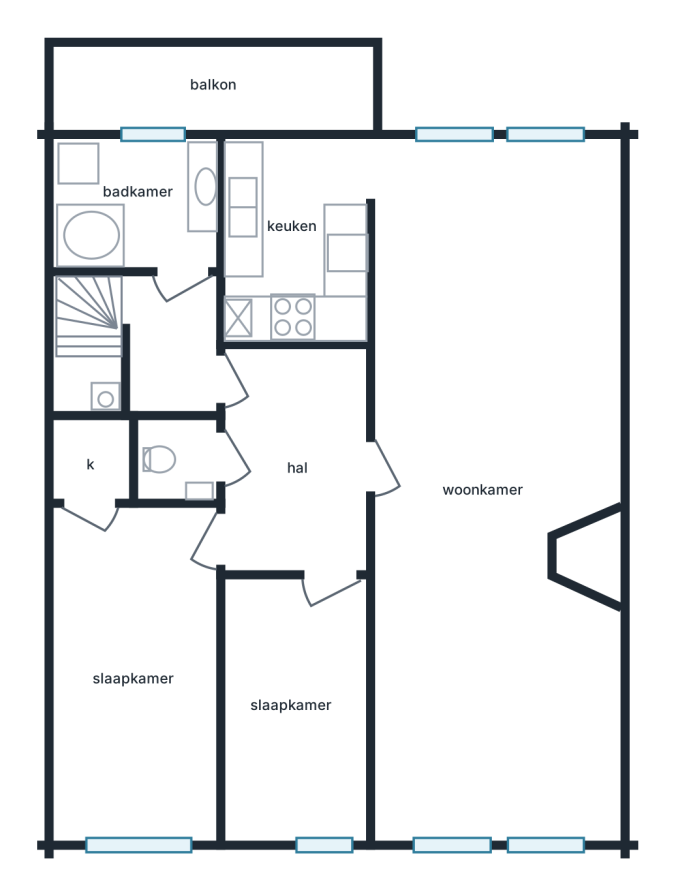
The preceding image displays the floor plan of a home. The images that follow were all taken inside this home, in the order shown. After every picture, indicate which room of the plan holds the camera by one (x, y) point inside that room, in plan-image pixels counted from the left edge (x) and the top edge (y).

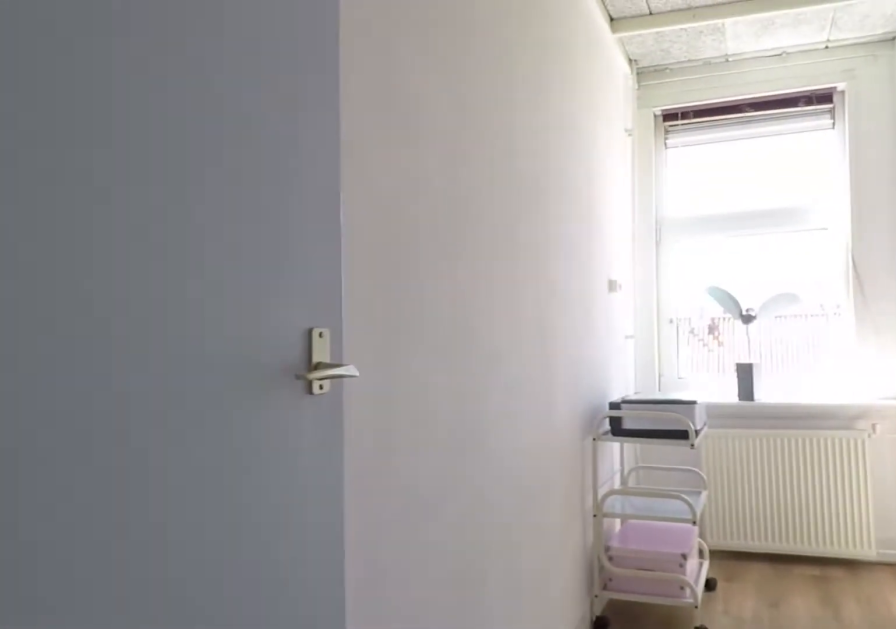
(296, 708)
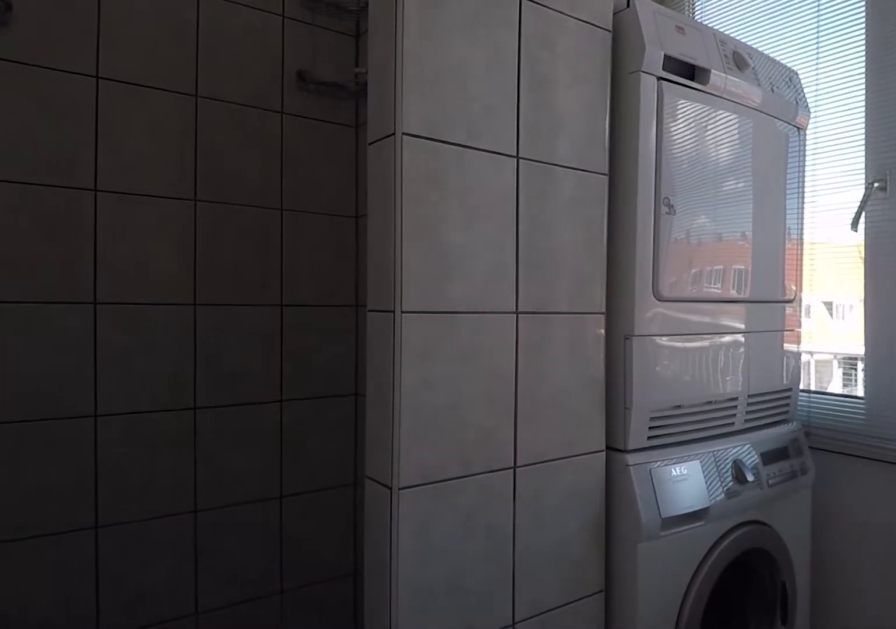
(137, 204)
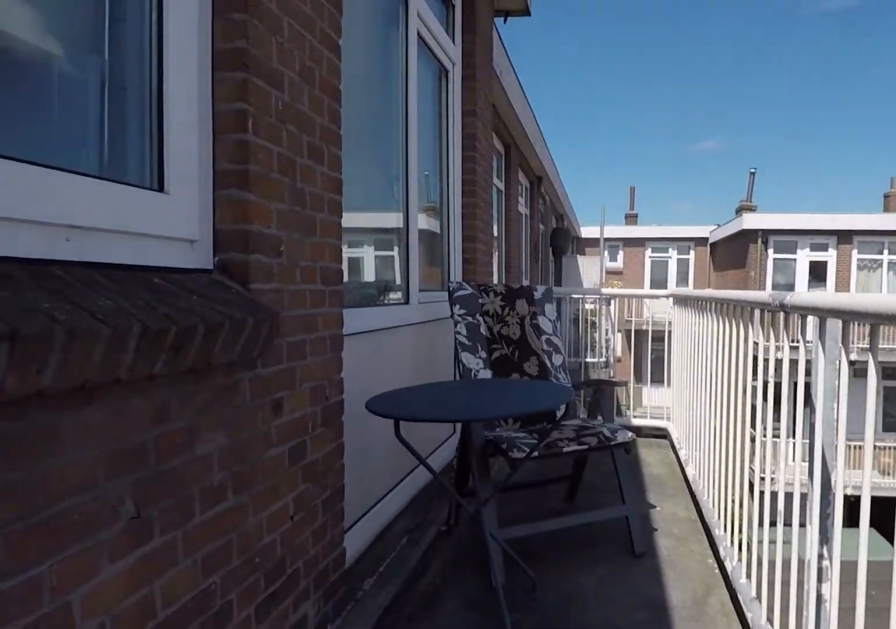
(217, 84)
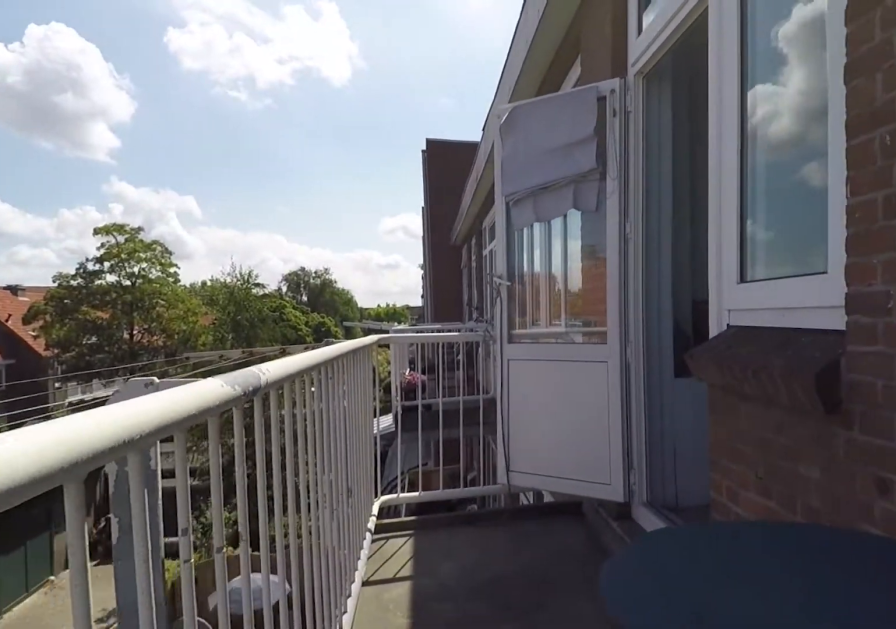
(217, 84)
